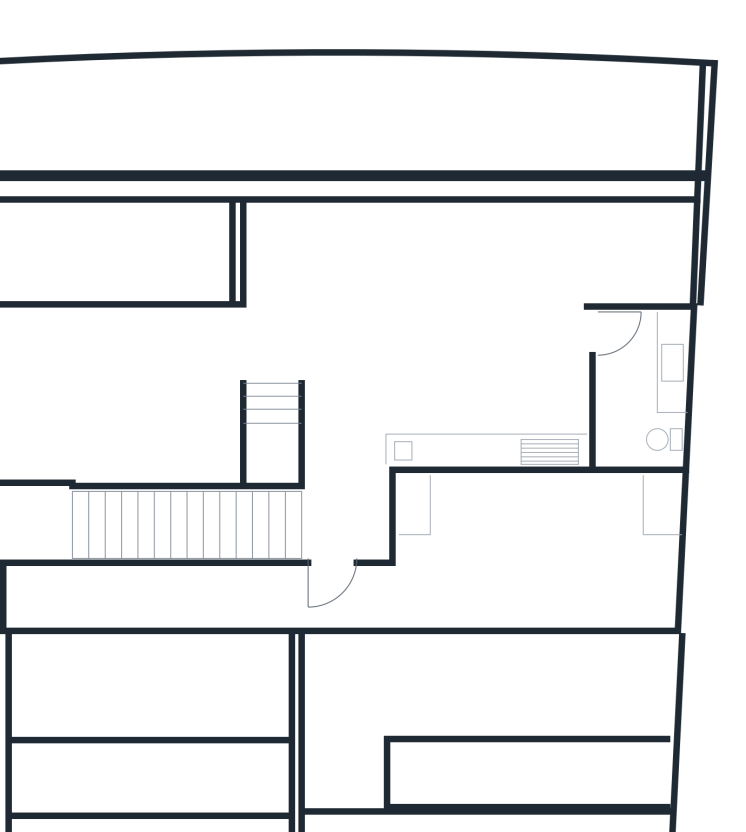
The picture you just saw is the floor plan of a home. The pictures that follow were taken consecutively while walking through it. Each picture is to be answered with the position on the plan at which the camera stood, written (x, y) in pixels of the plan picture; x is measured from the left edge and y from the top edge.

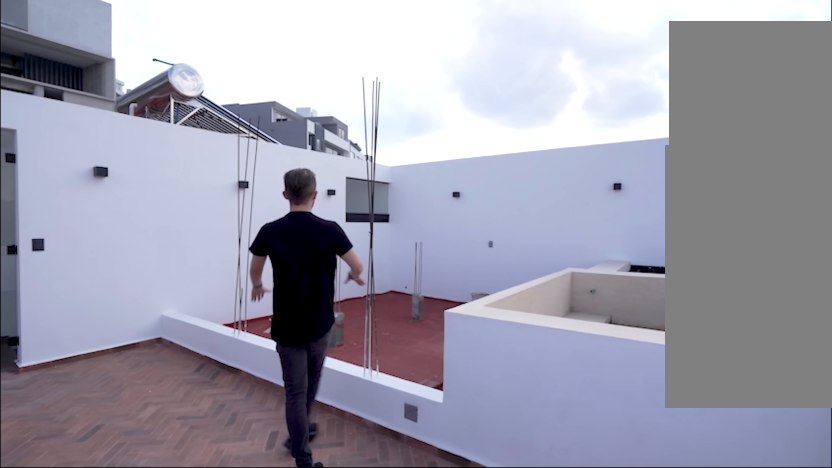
(305, 261)
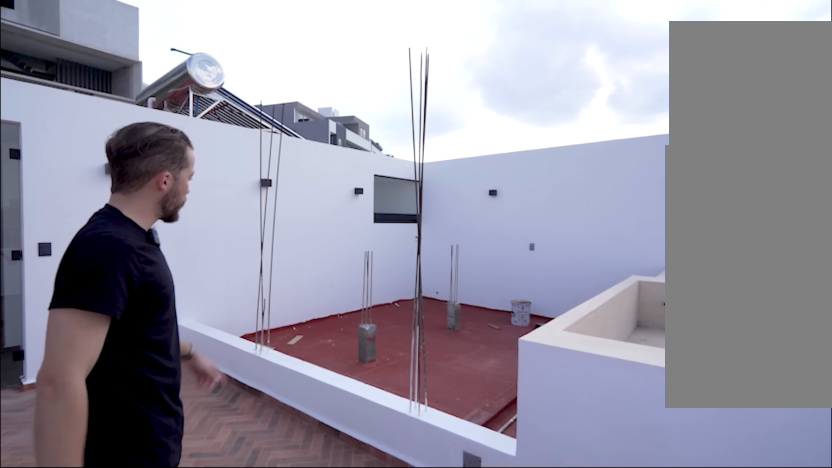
(305, 261)
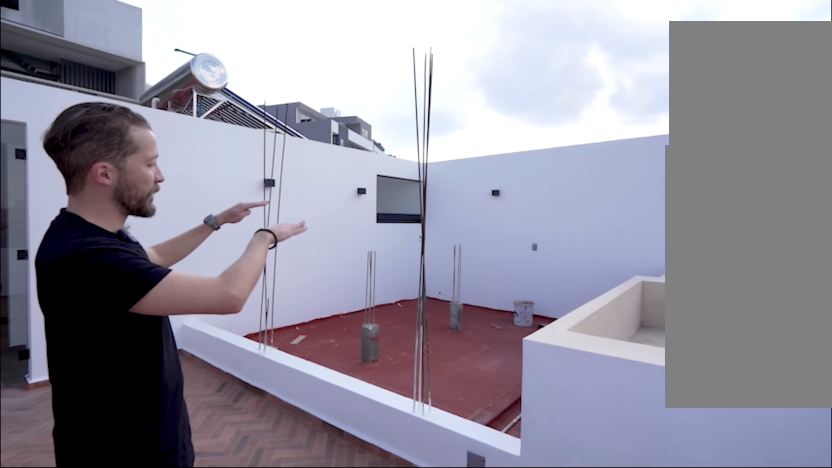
(305, 261)
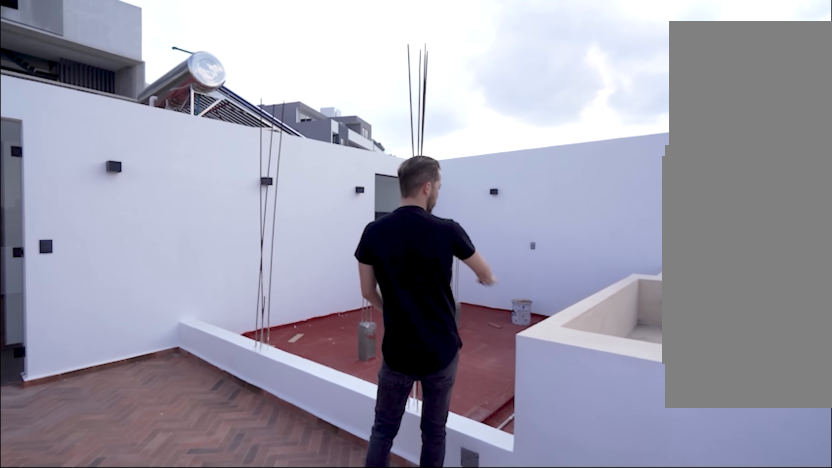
(305, 261)
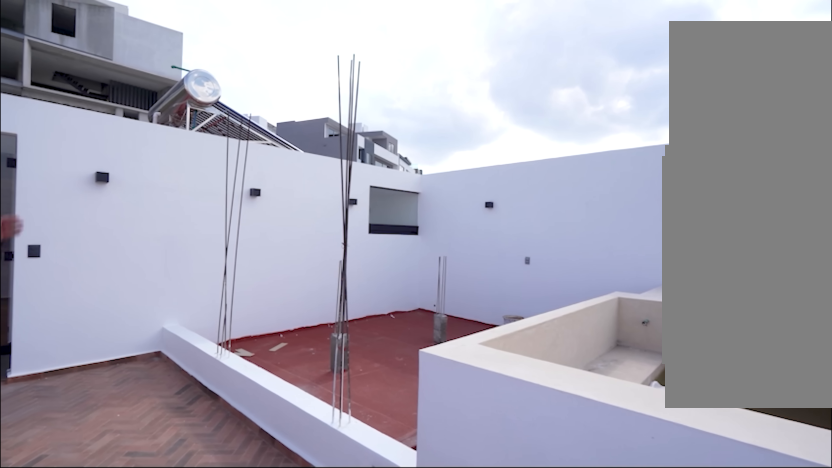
(280, 254)
